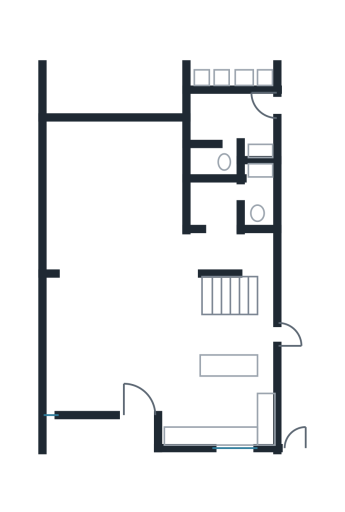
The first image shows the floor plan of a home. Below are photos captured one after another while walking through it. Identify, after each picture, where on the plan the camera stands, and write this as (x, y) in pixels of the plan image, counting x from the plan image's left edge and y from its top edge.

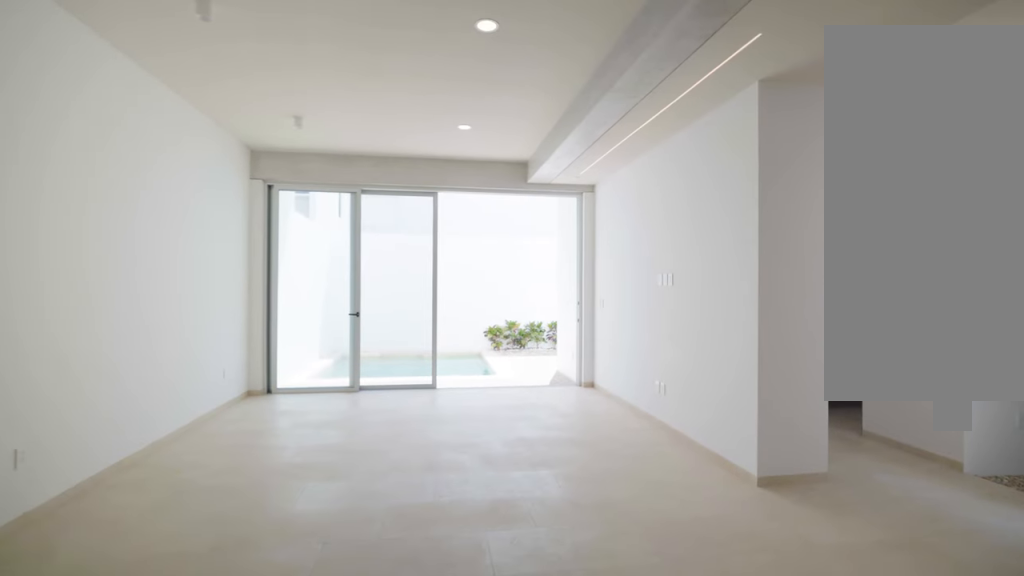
(154, 291)
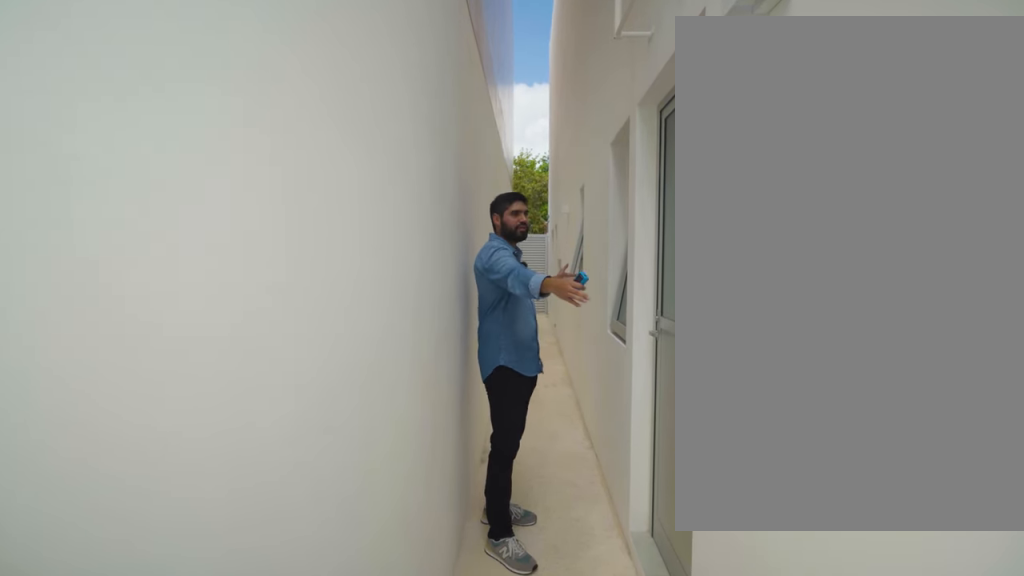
(290, 100)
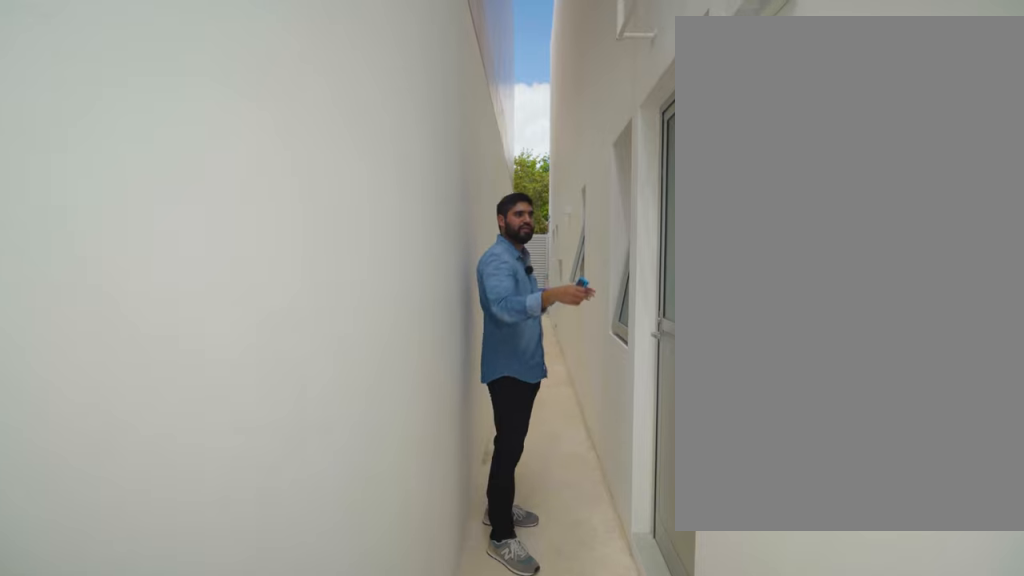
(290, 100)
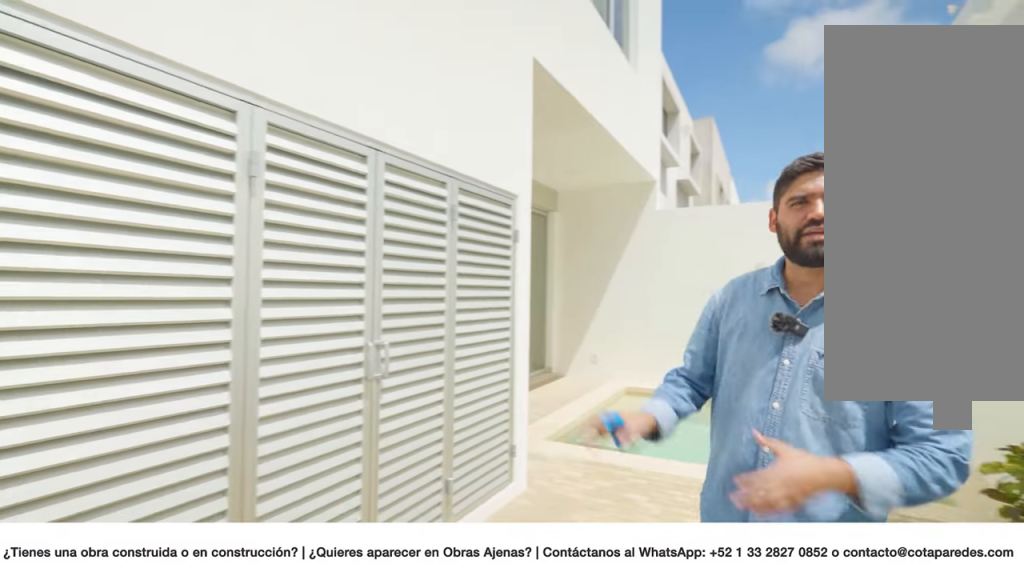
(291, 96)
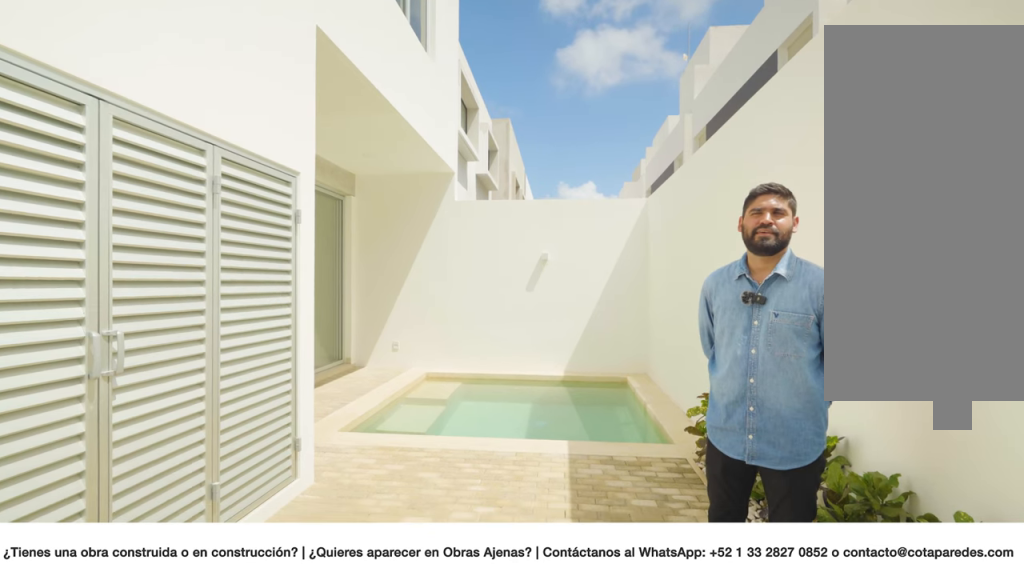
(293, 55)
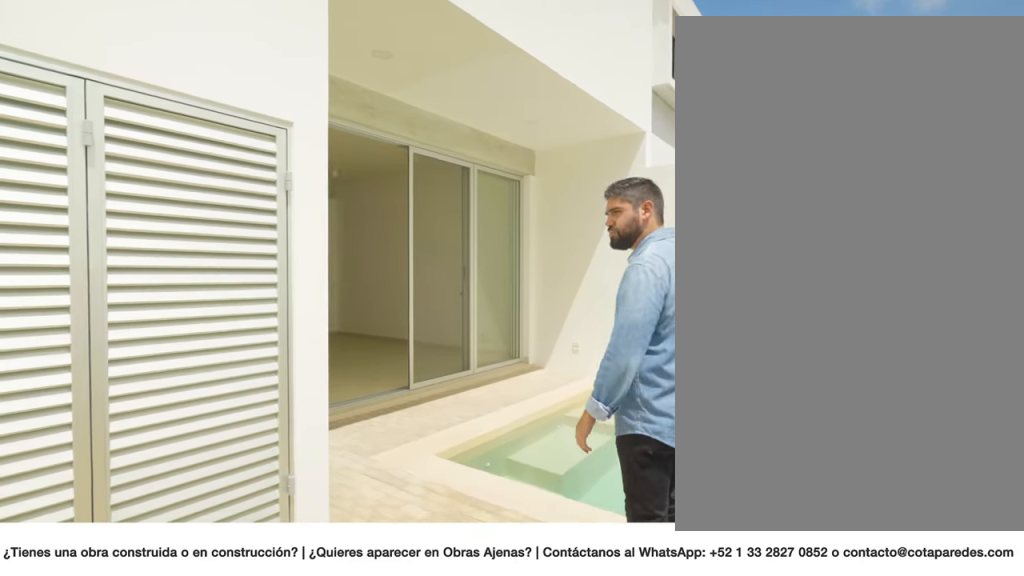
(292, 46)
